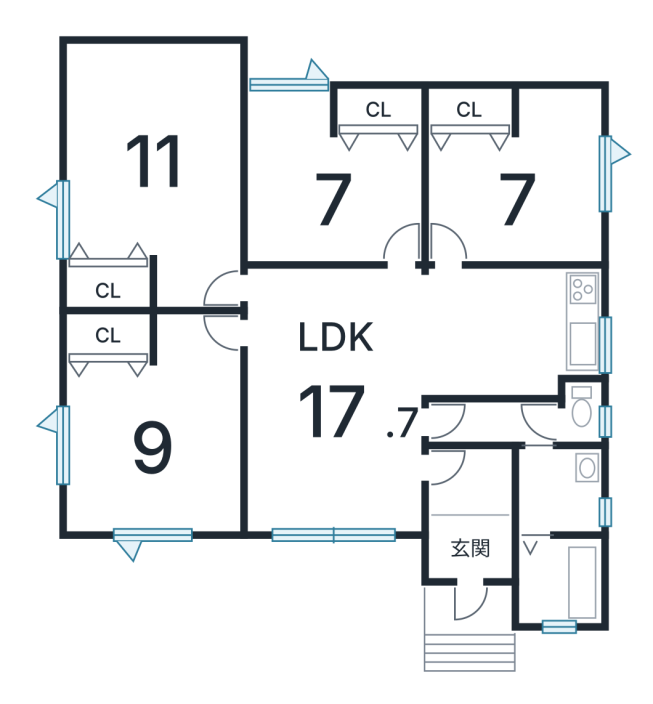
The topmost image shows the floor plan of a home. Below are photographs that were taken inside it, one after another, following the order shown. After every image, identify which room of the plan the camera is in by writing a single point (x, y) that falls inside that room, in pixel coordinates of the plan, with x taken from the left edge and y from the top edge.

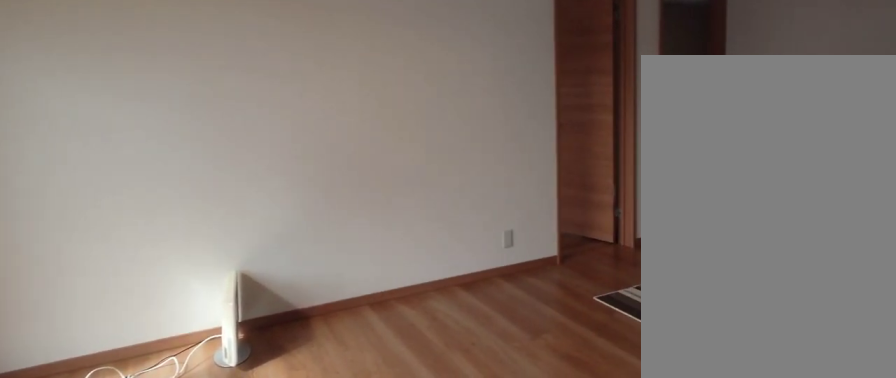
(324, 430)
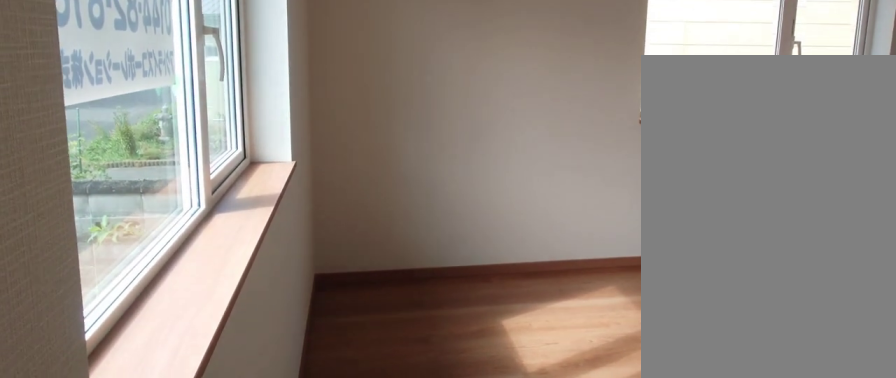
(145, 447)
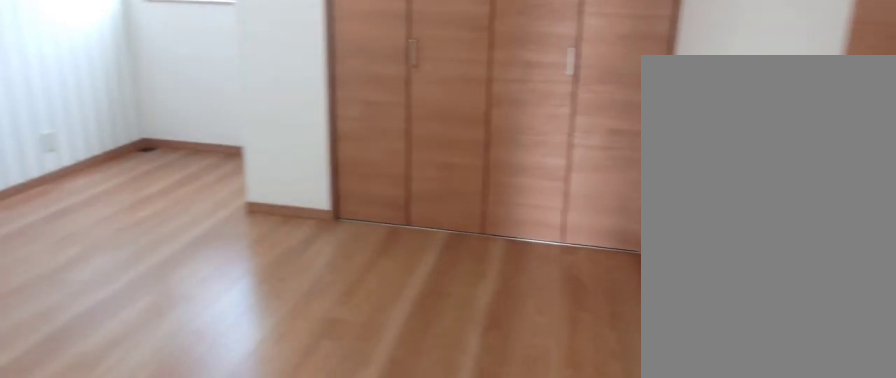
(328, 202)
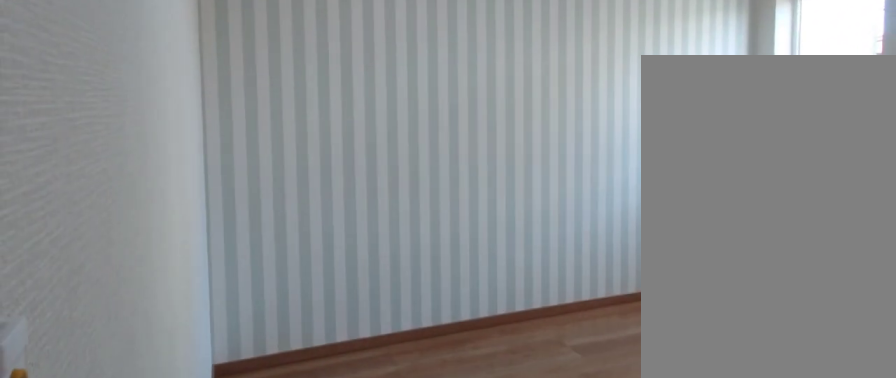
(328, 202)
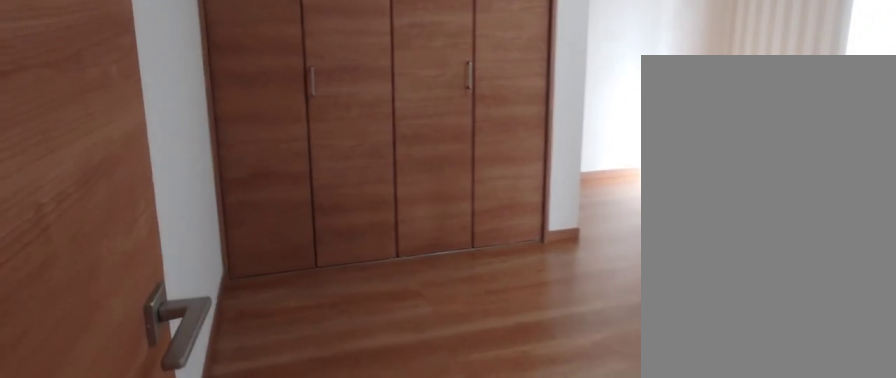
(519, 215)
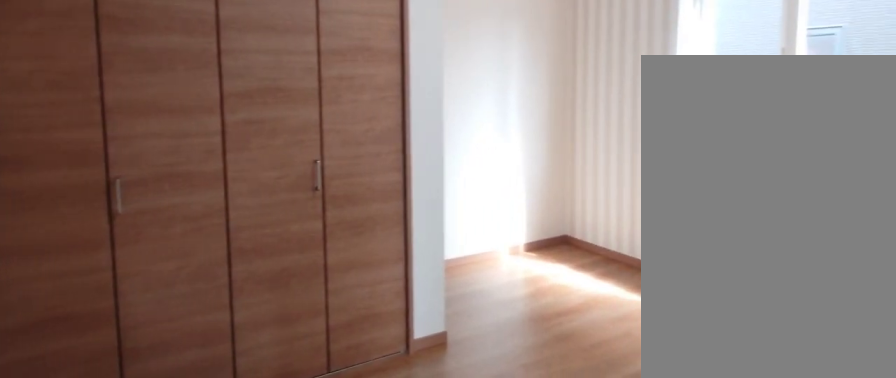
(519, 215)
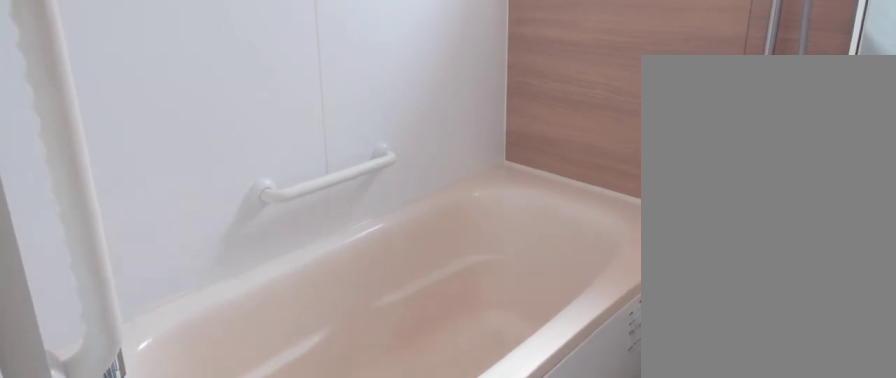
(558, 590)
